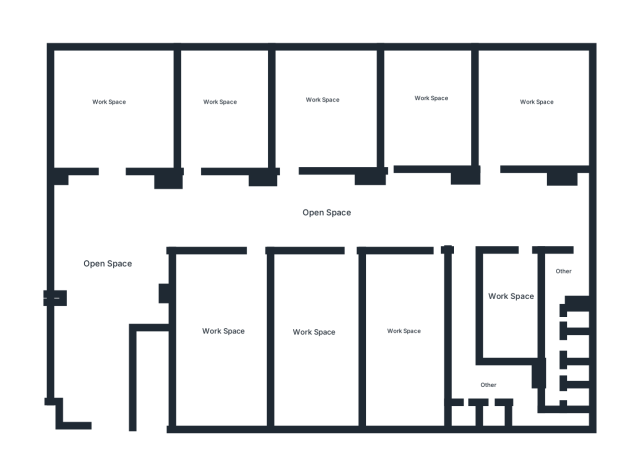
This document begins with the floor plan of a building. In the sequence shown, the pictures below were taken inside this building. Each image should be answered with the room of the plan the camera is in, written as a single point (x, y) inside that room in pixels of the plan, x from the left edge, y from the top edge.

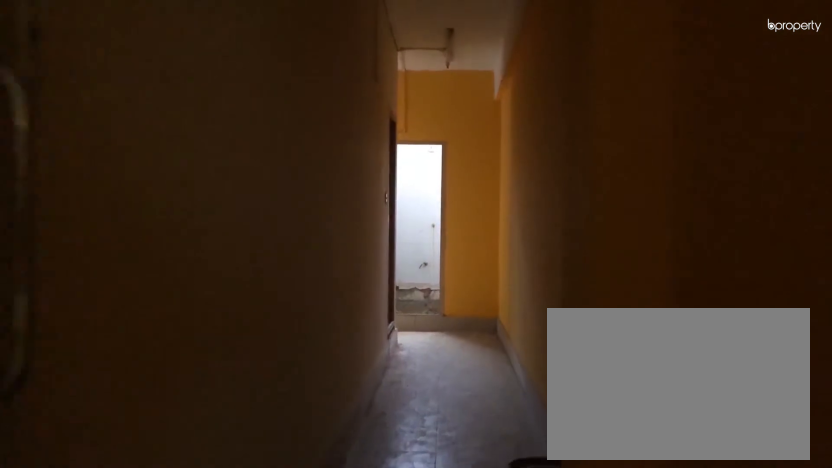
(464, 267)
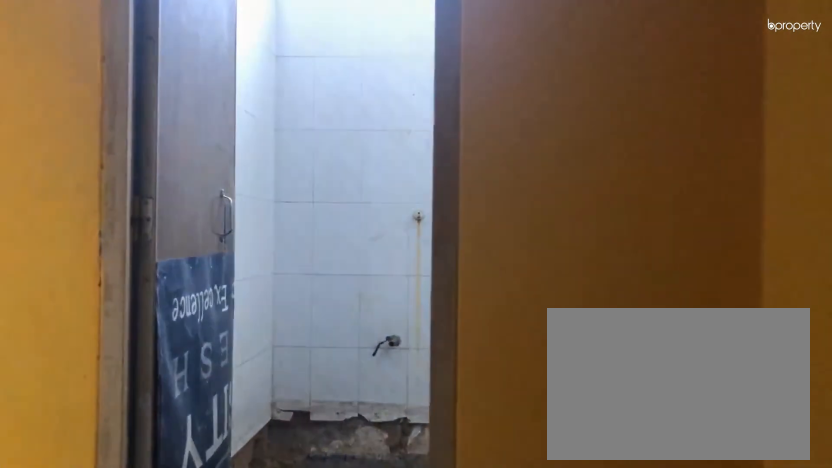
(463, 343)
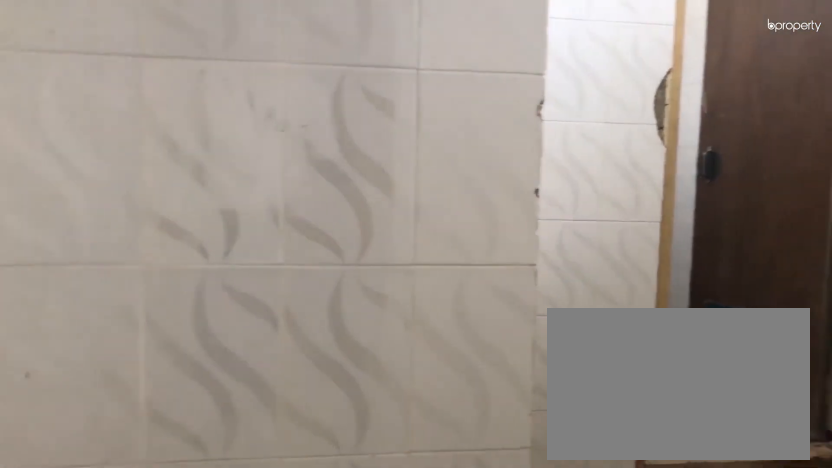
(522, 413)
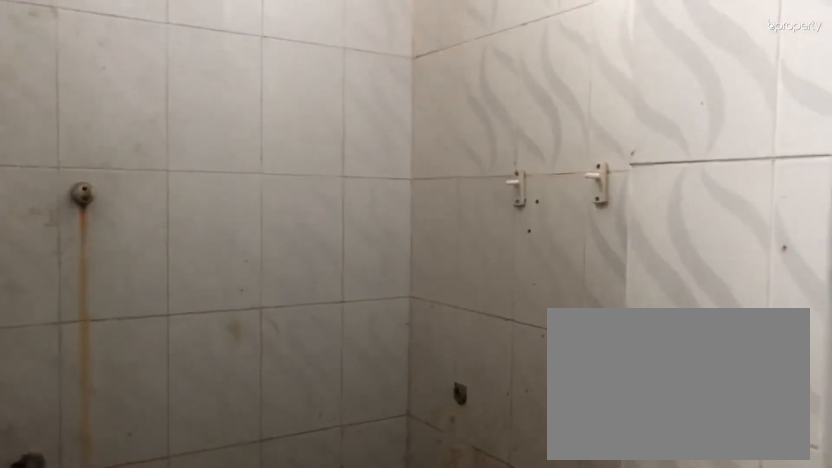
(495, 415)
